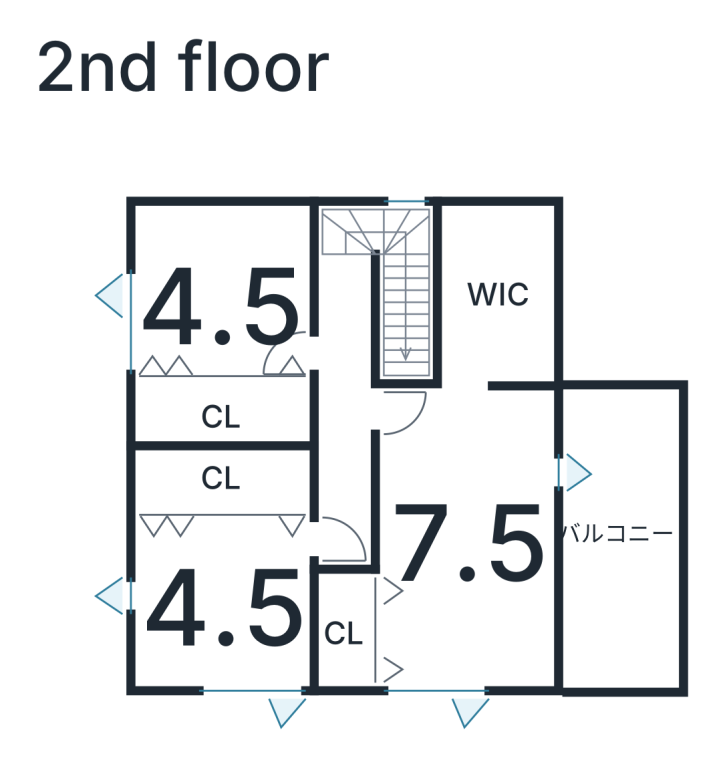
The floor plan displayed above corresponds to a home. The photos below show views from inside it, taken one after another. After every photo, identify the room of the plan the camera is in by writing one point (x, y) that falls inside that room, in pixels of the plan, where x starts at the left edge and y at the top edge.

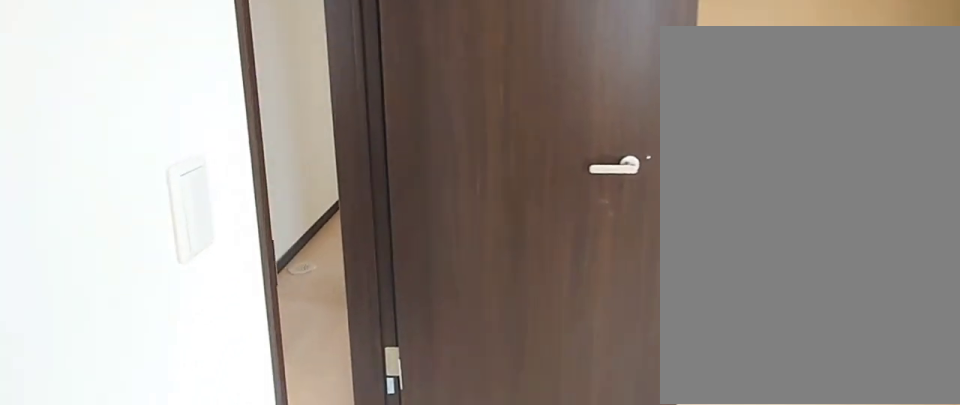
(229, 308)
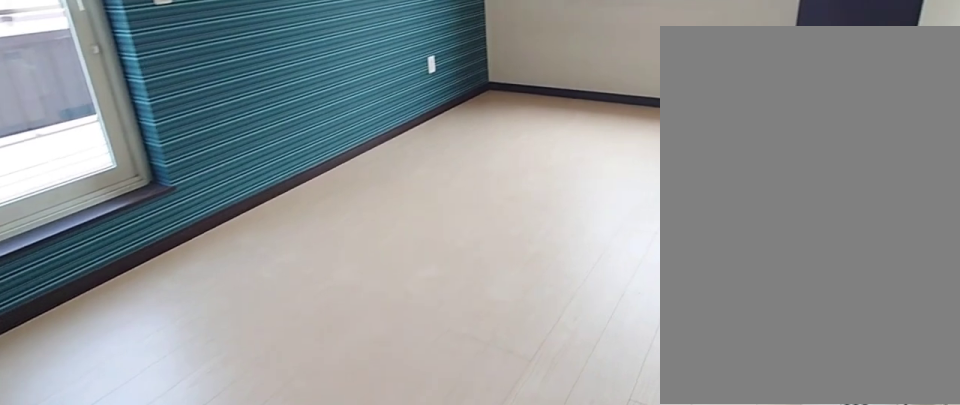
(462, 542)
